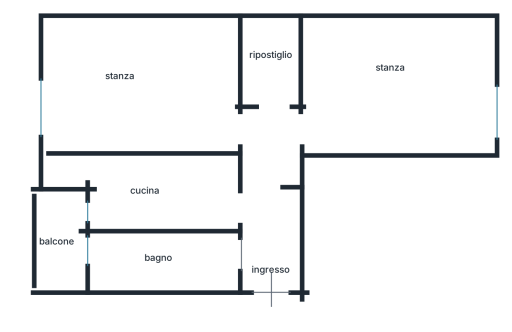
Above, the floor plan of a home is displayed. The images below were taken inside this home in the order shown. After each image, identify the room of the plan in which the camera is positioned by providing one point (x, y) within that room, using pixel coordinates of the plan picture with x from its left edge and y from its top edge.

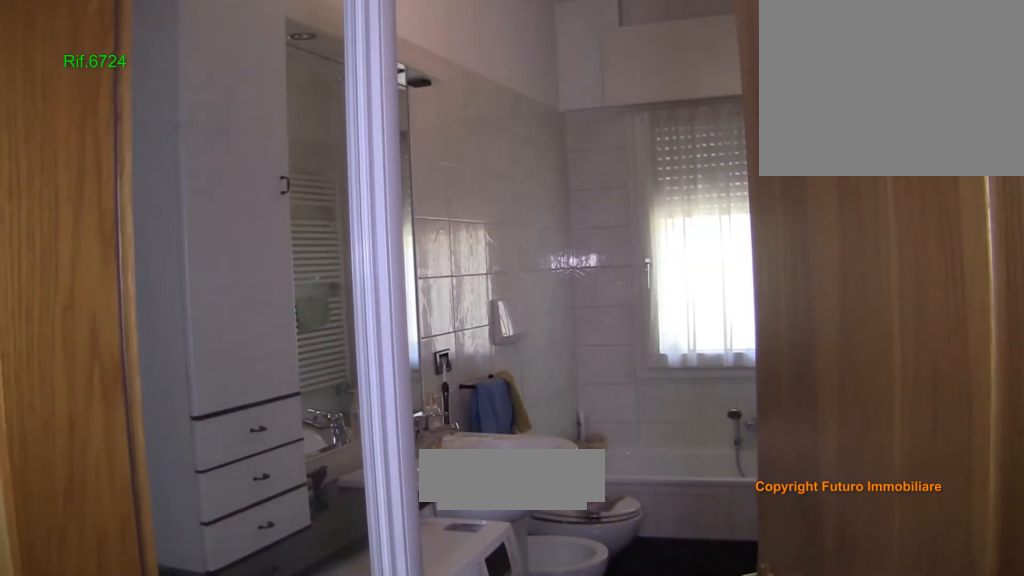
(171, 260)
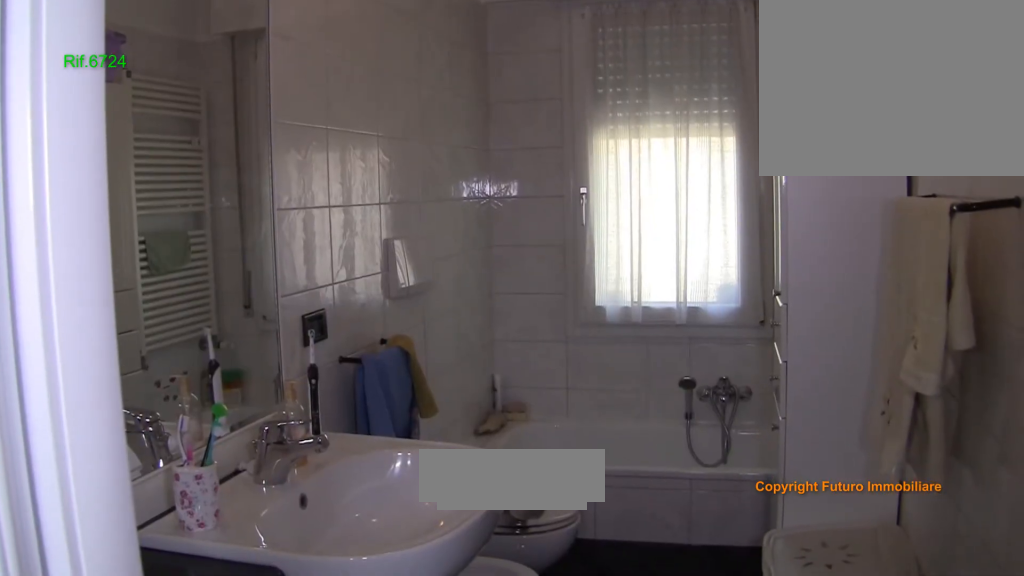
(171, 260)
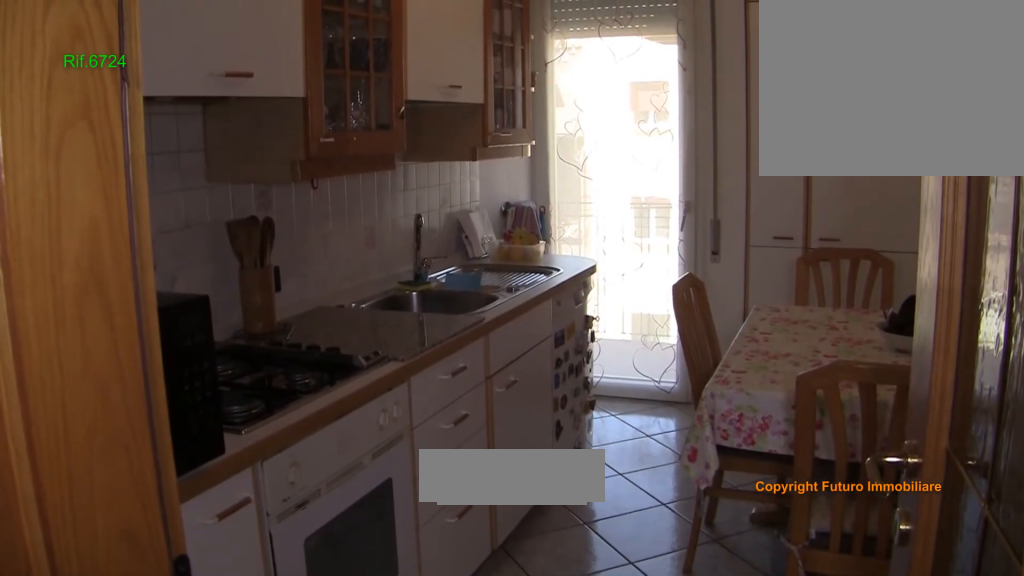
(166, 193)
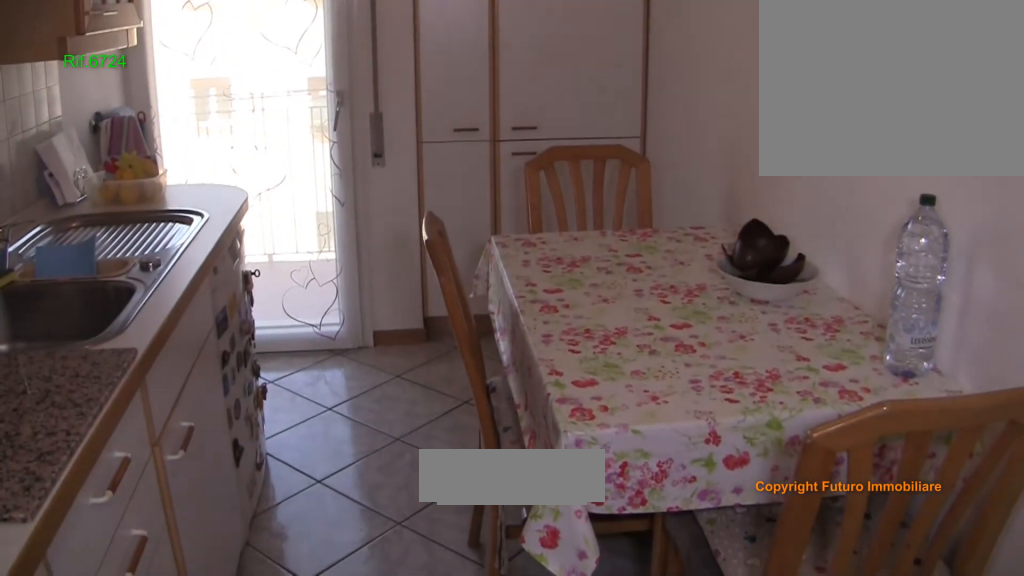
(166, 193)
